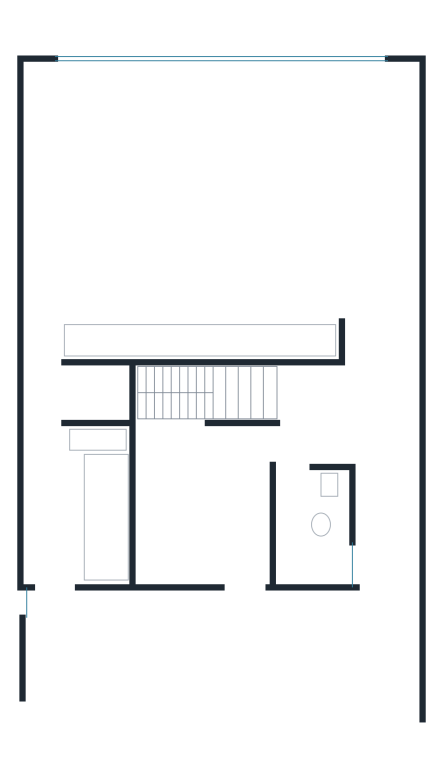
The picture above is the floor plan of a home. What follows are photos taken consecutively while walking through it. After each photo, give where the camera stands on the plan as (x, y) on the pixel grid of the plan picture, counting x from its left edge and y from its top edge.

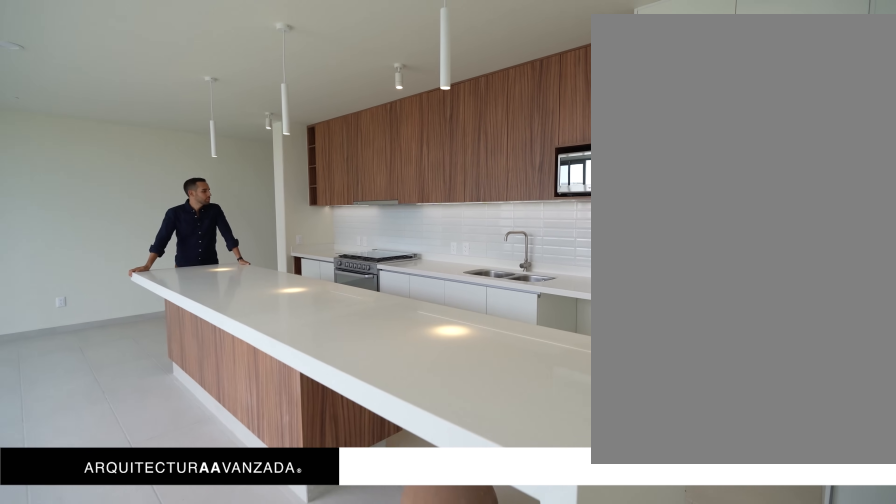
(117, 220)
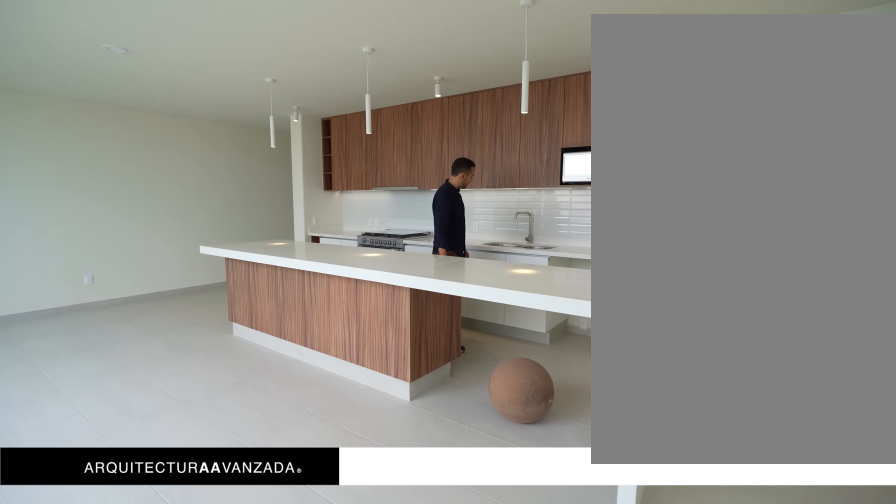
(54, 205)
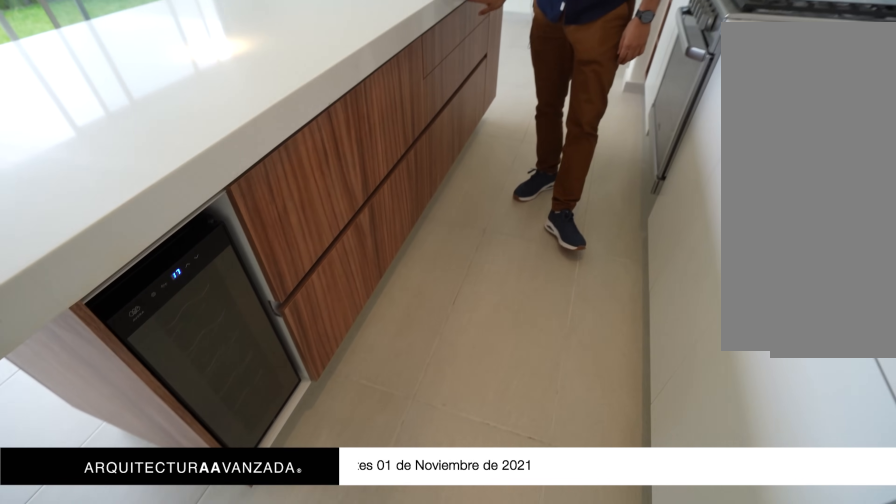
(78, 301)
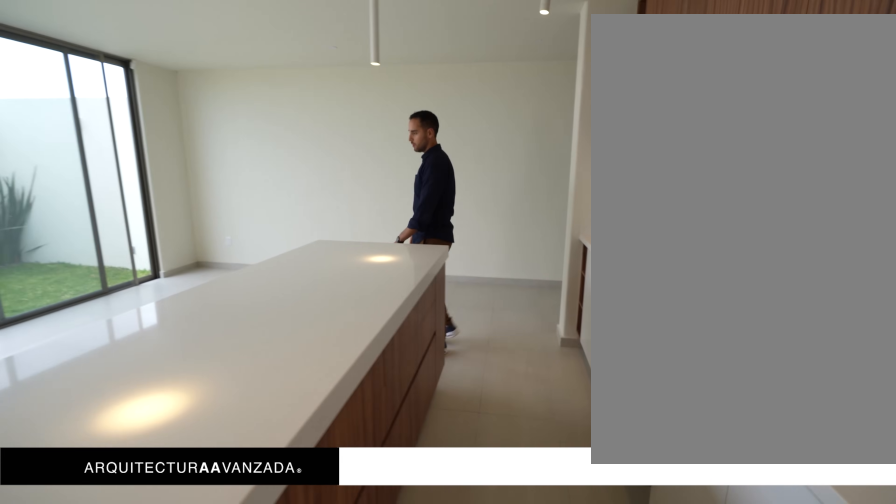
(135, 293)
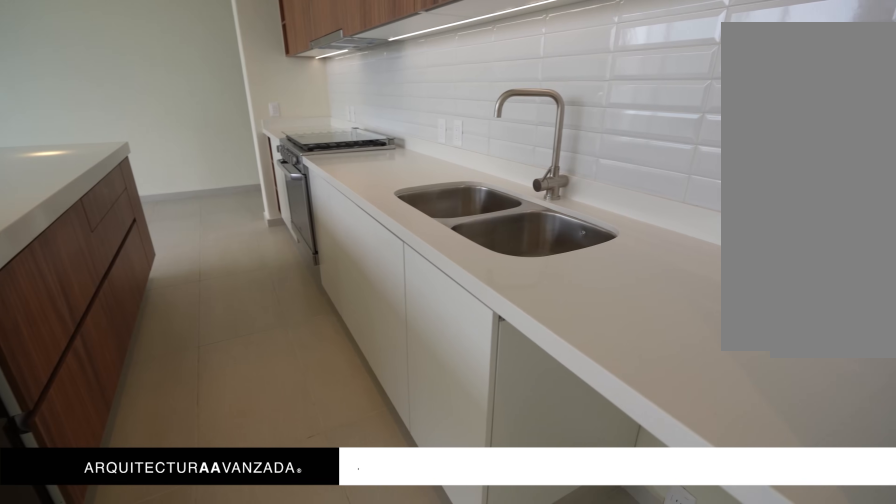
(149, 293)
